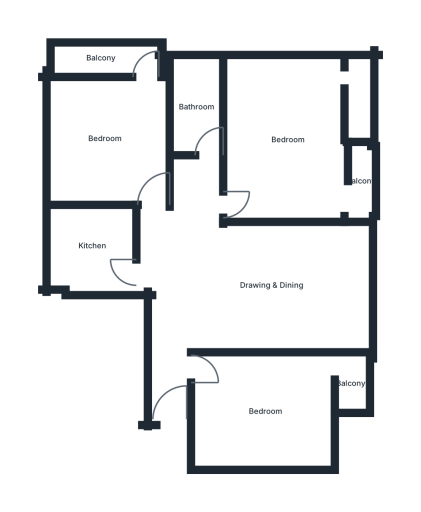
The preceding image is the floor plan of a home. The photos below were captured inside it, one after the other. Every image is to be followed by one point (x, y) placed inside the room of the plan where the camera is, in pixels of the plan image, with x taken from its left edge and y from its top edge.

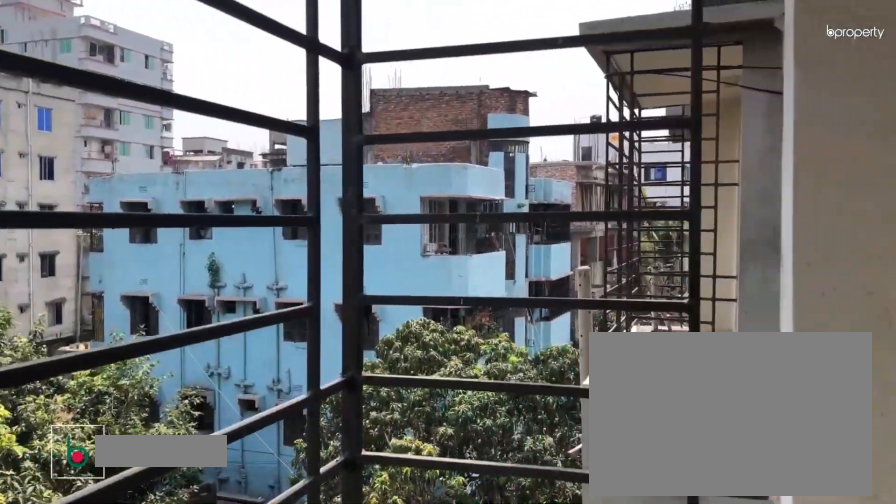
(350, 385)
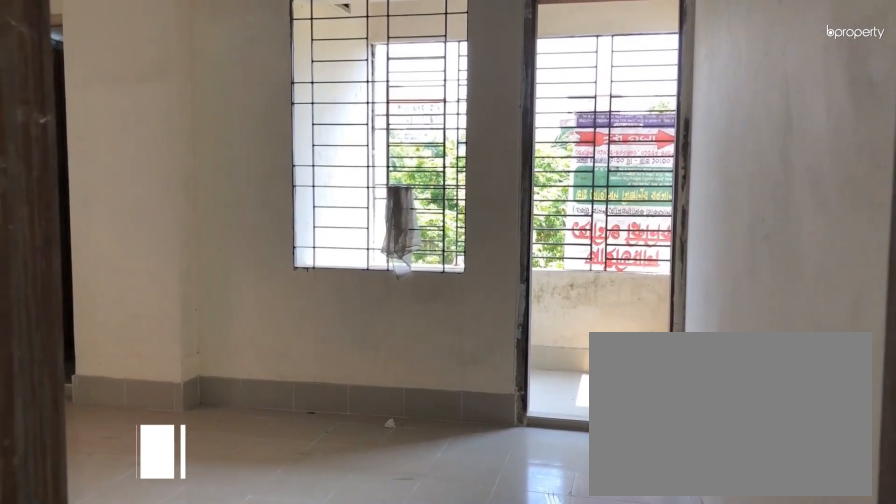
(247, 204)
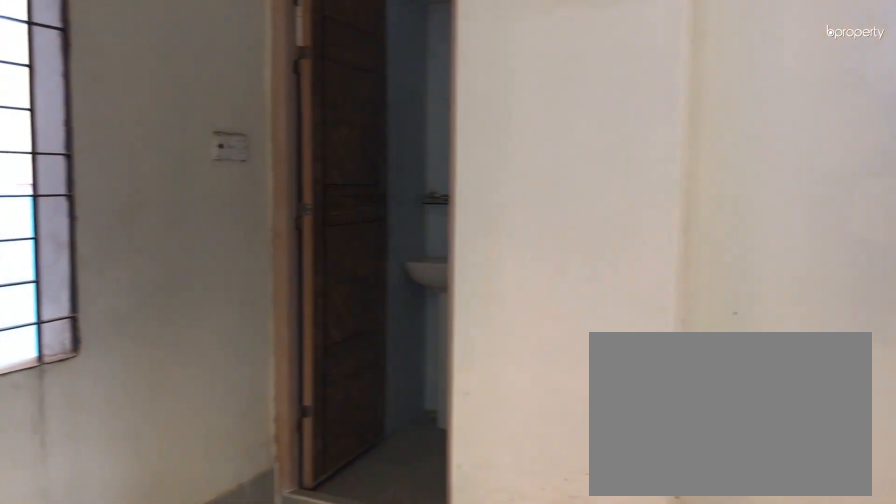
(288, 138)
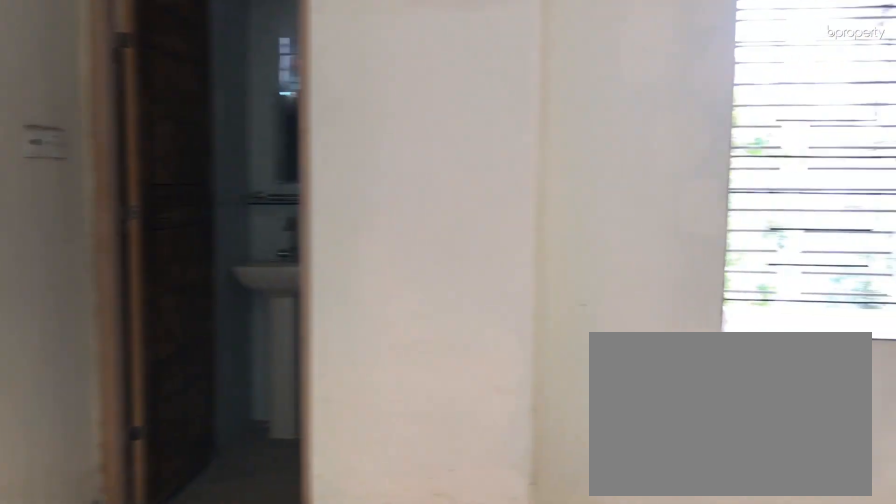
(288, 138)
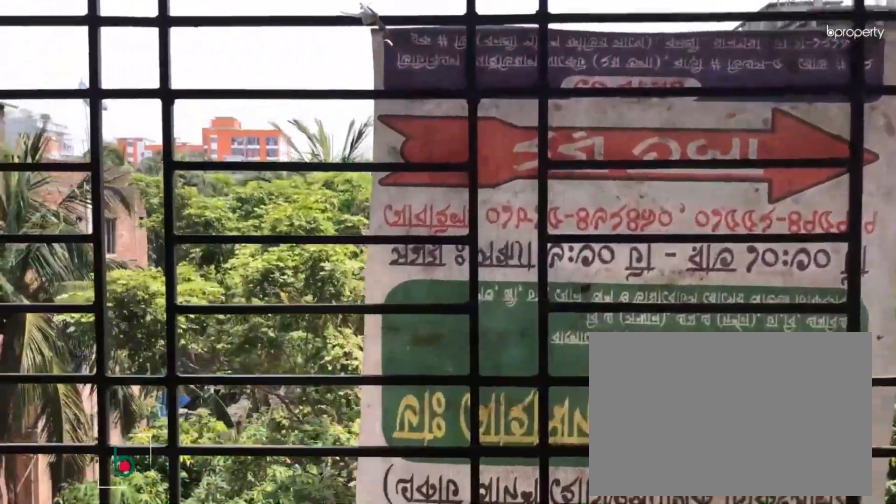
(359, 181)
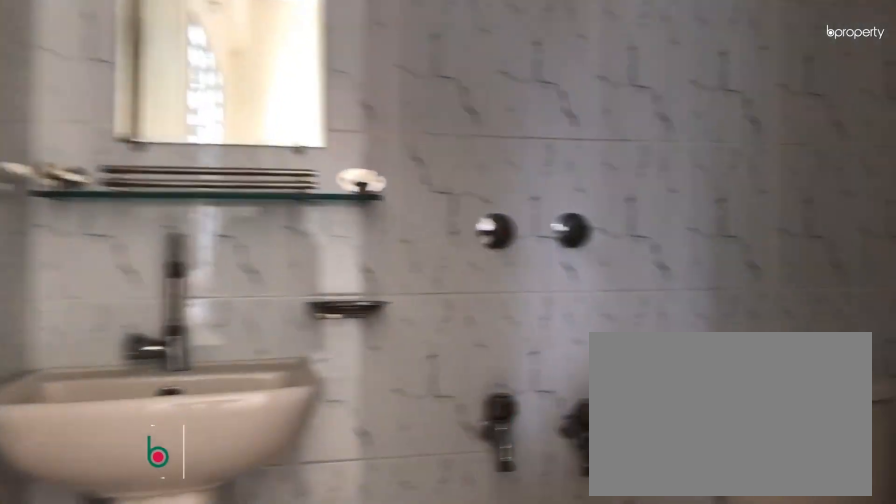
(357, 104)
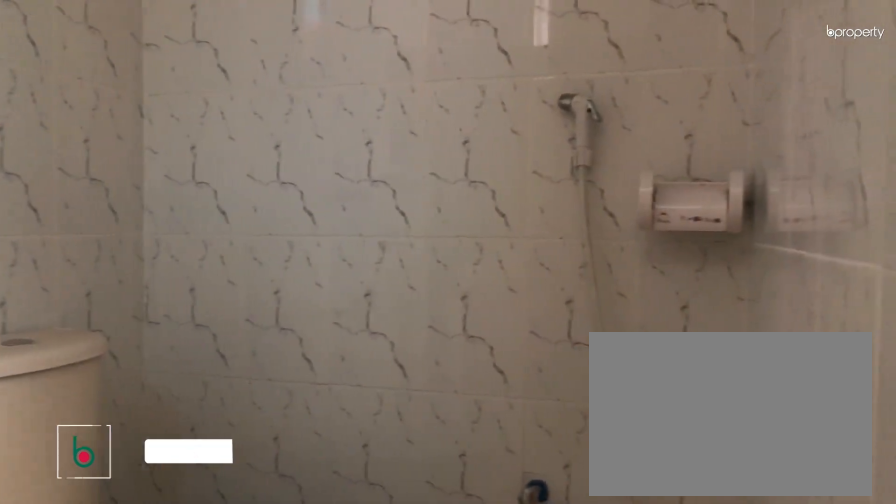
(357, 104)
